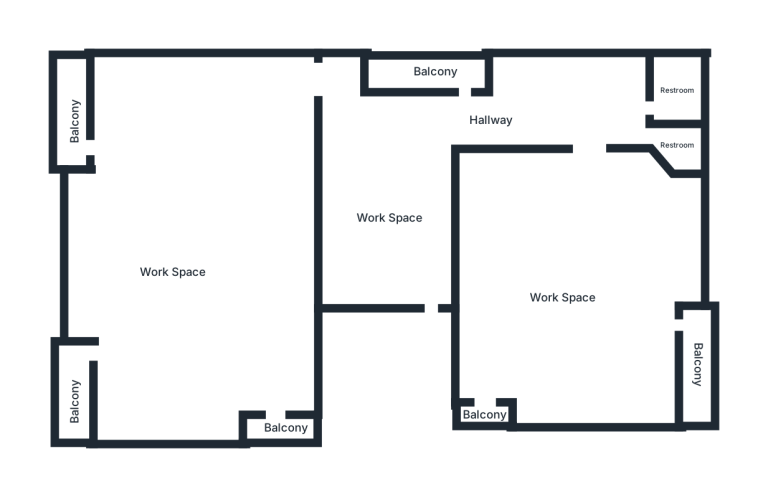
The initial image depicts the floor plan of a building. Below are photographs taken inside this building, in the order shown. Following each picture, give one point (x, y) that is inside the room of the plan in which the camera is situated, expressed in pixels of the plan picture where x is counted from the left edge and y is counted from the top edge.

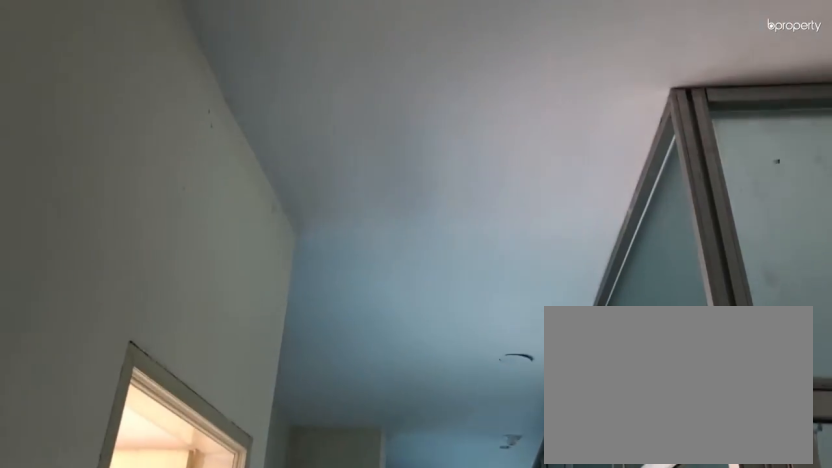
(388, 218)
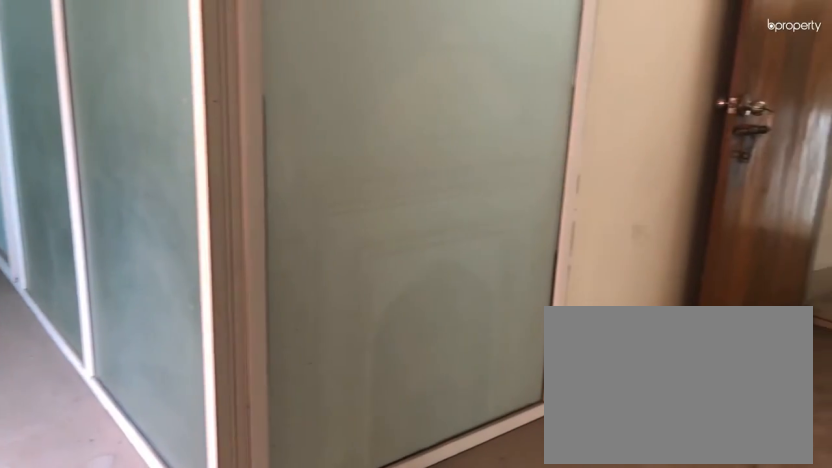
(388, 218)
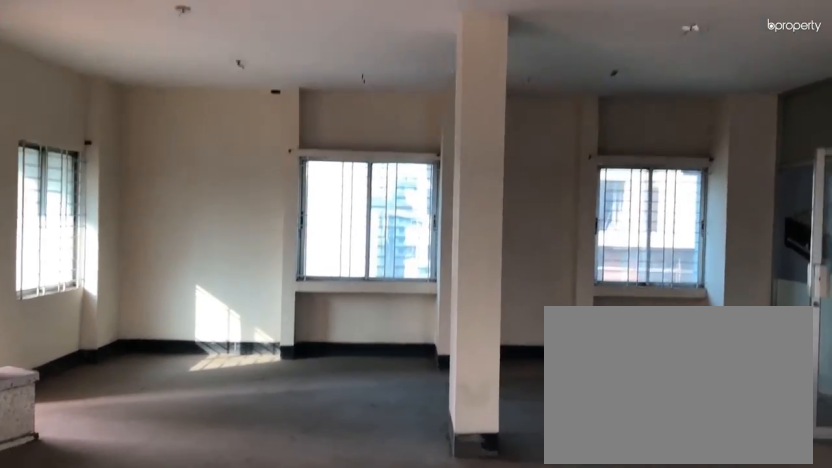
(173, 274)
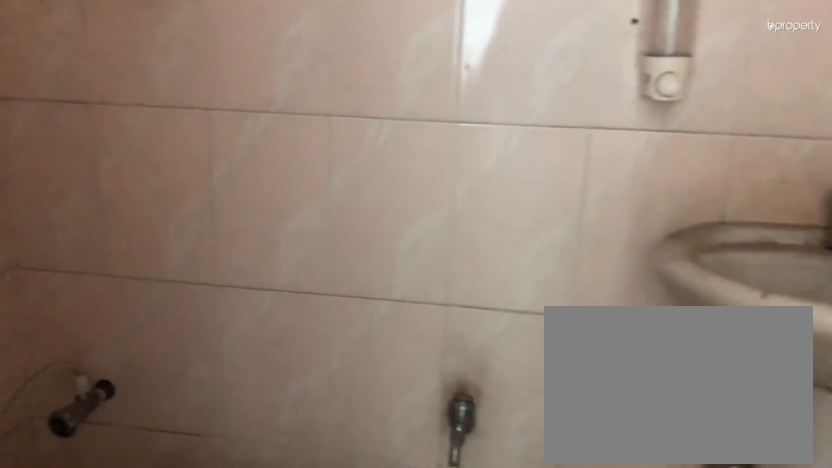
(679, 100)
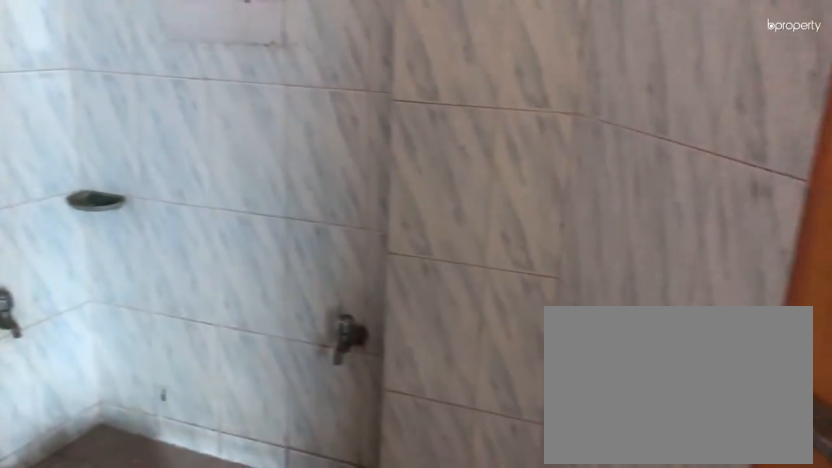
(680, 148)
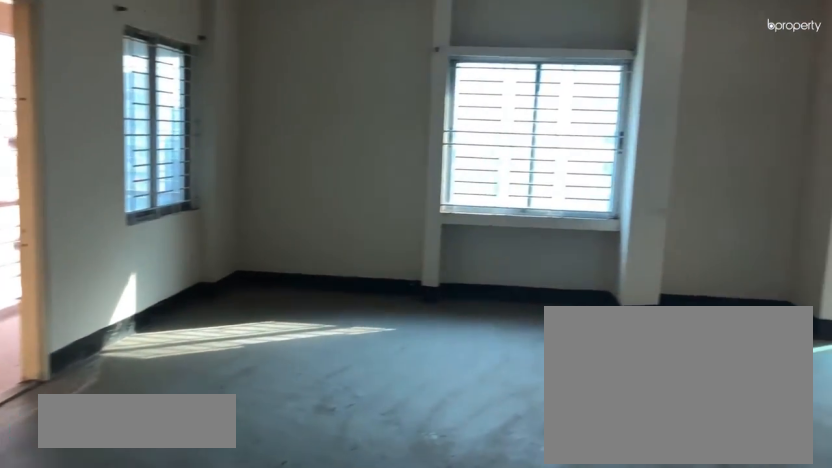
(563, 291)
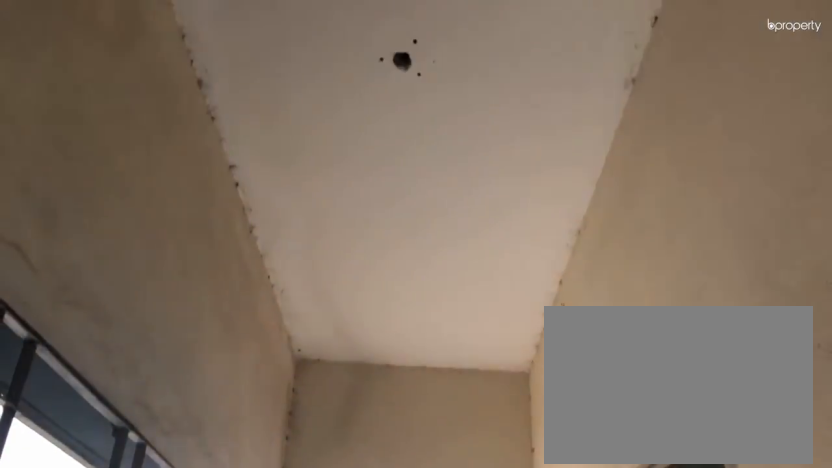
(485, 408)
